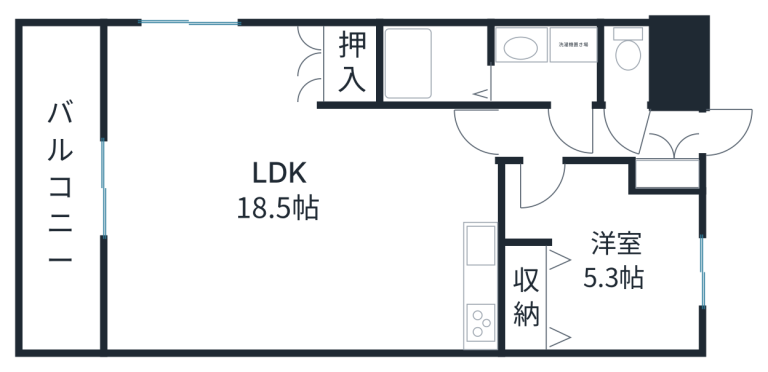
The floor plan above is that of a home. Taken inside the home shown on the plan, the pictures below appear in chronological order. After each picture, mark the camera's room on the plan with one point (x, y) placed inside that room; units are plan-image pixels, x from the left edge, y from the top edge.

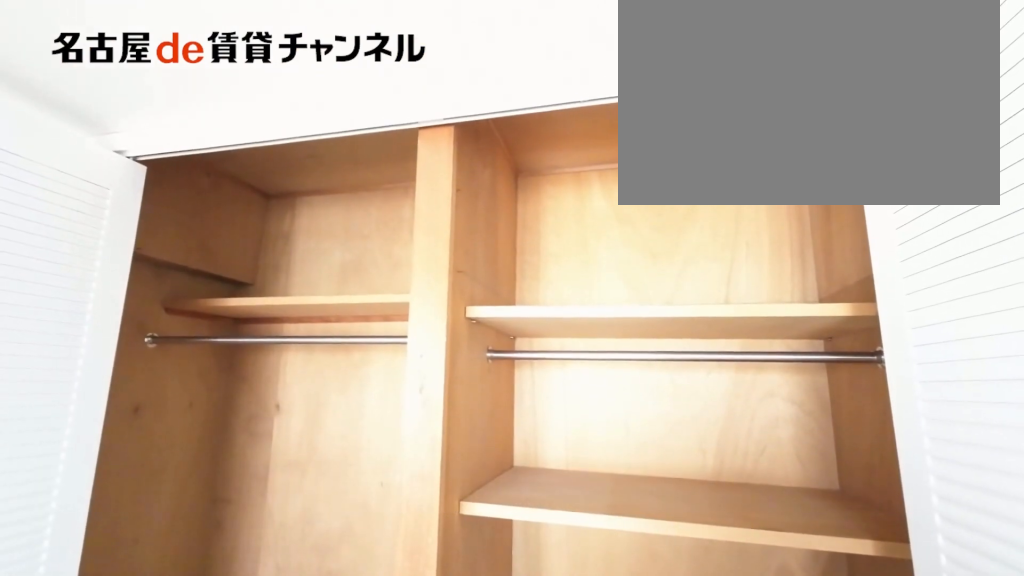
(521, 295)
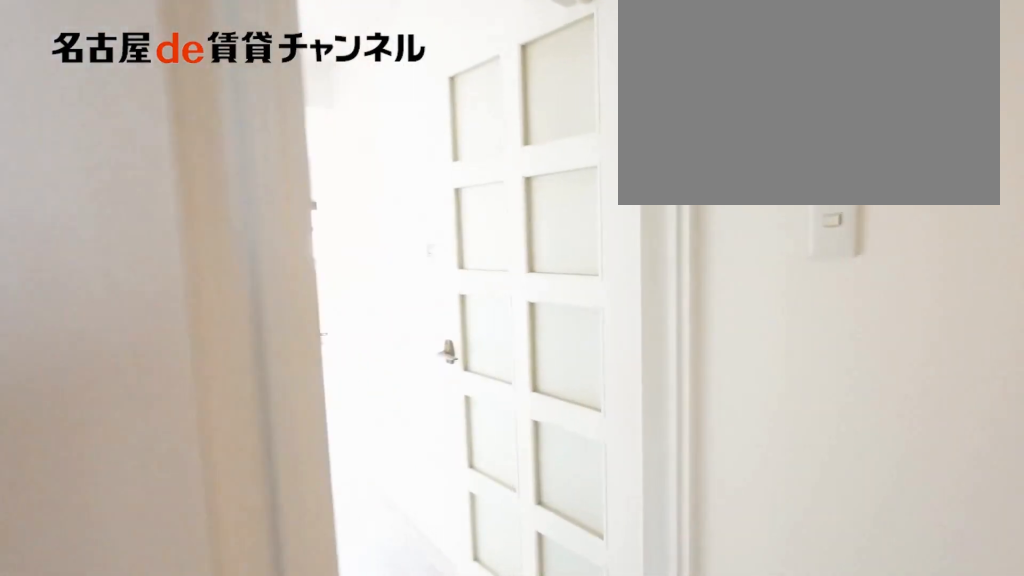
(530, 132)
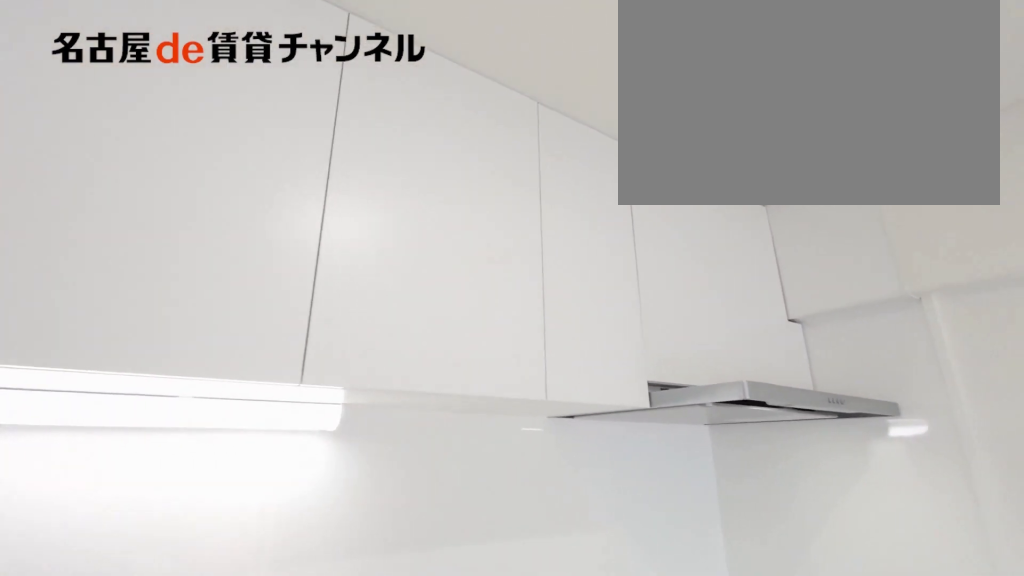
(489, 301)
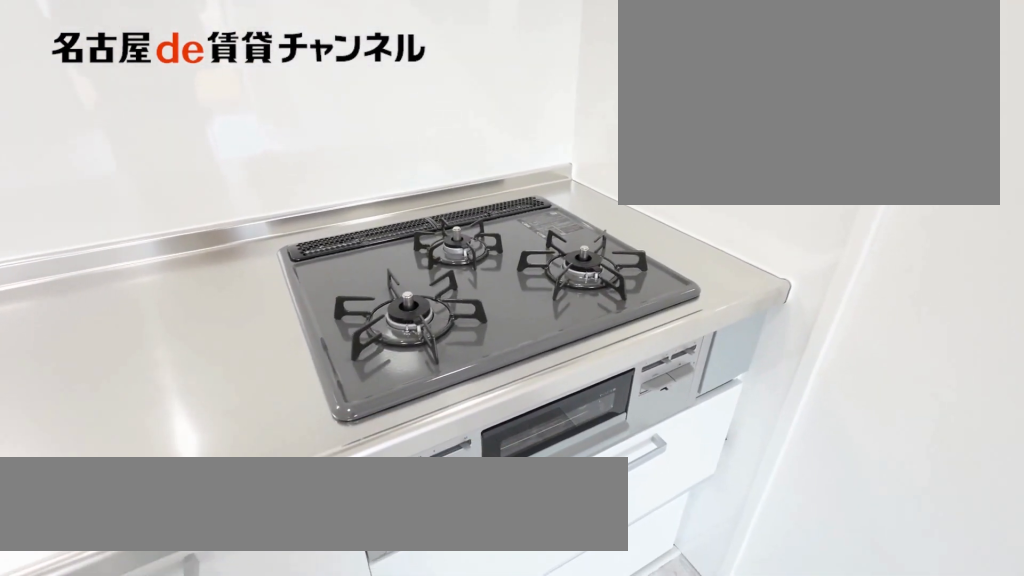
(489, 301)
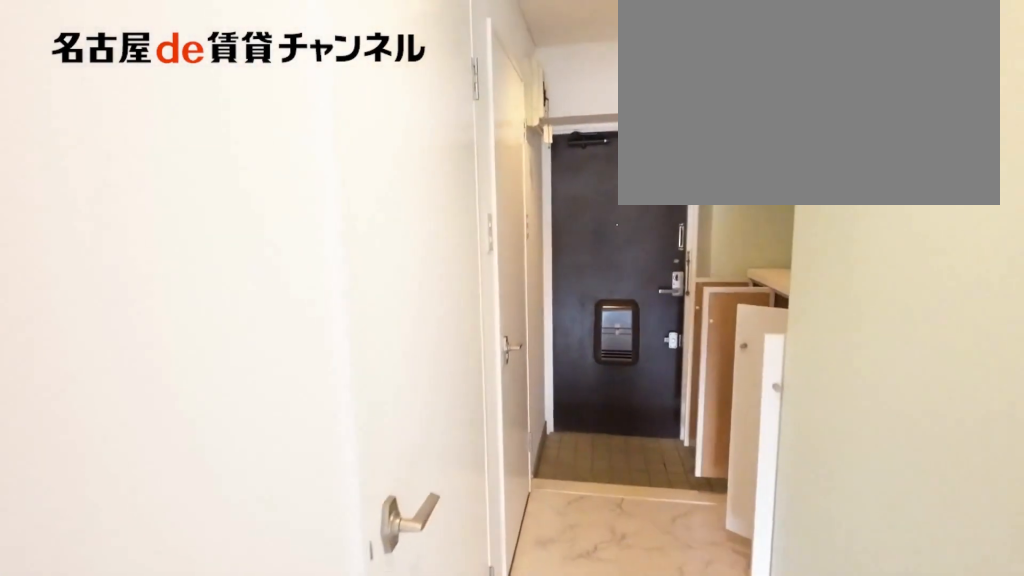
(570, 132)
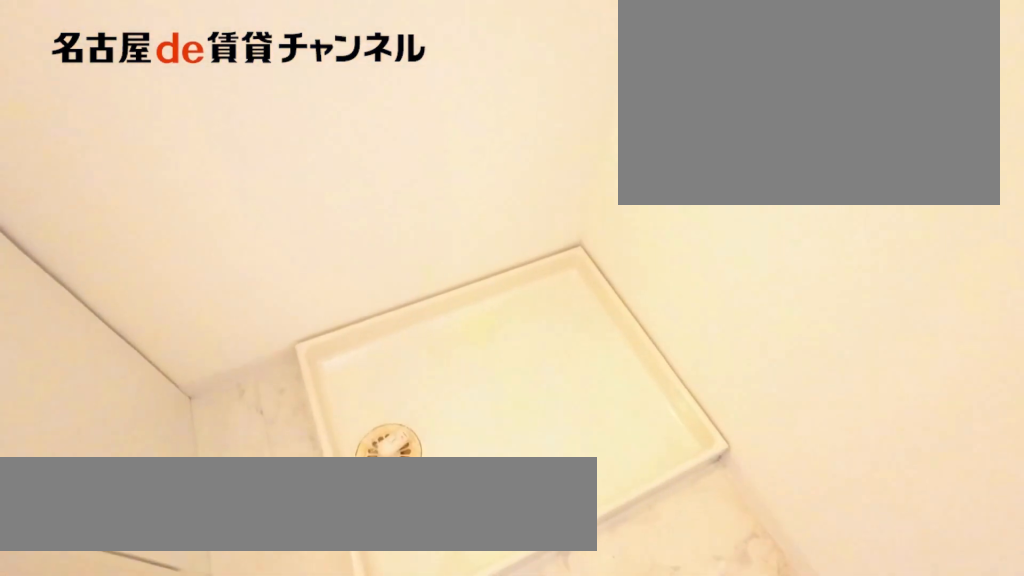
(546, 62)
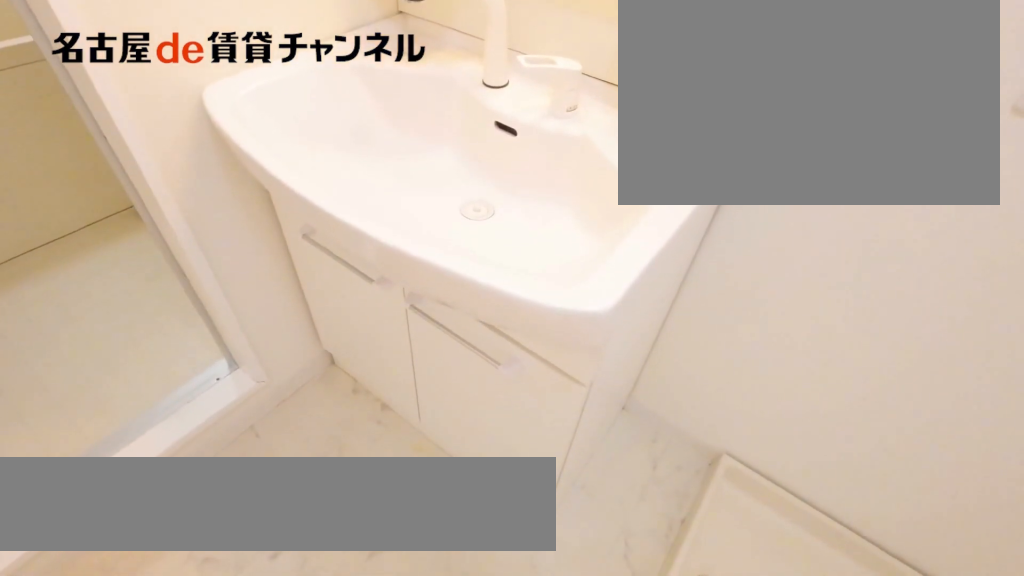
(546, 62)
